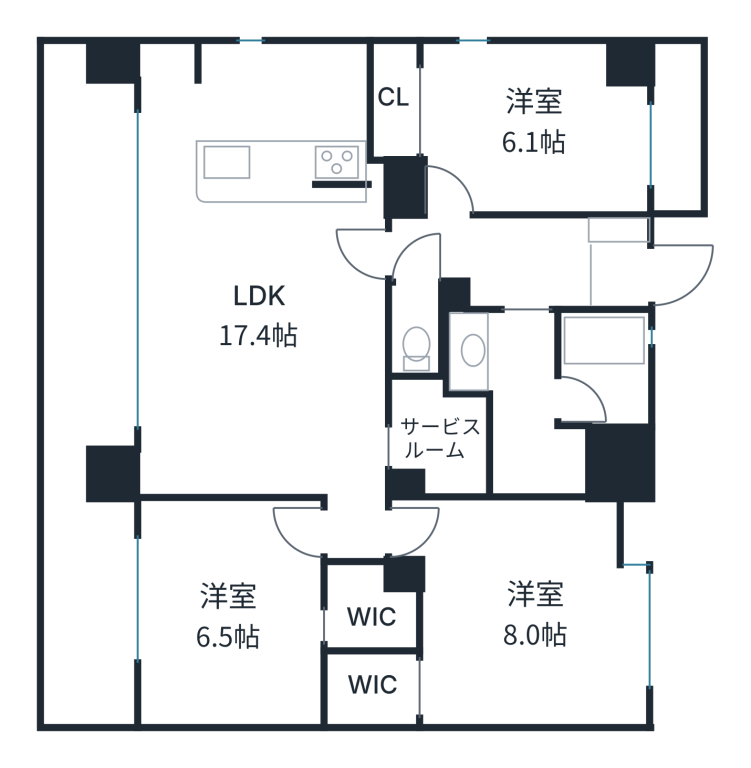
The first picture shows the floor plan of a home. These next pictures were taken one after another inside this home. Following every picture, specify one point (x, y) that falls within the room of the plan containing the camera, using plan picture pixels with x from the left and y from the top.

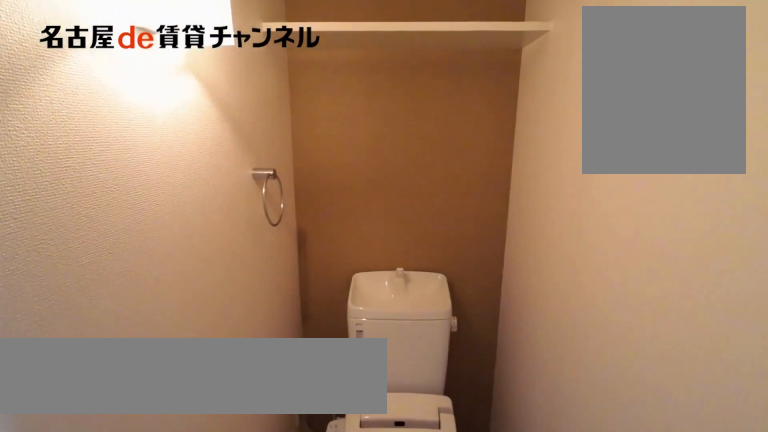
(416, 329)
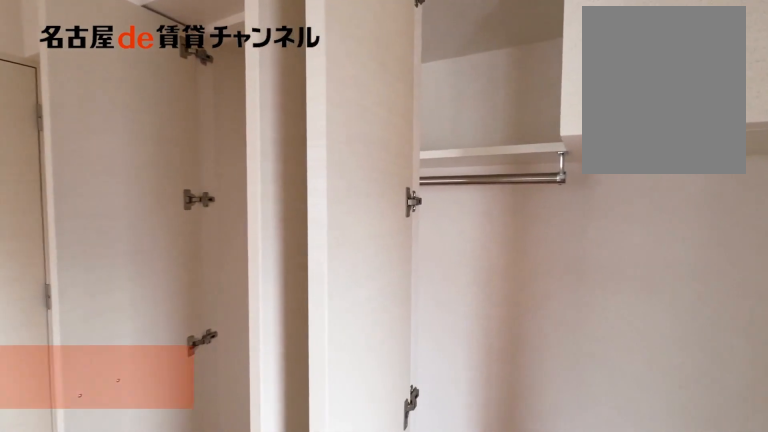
(508, 127)
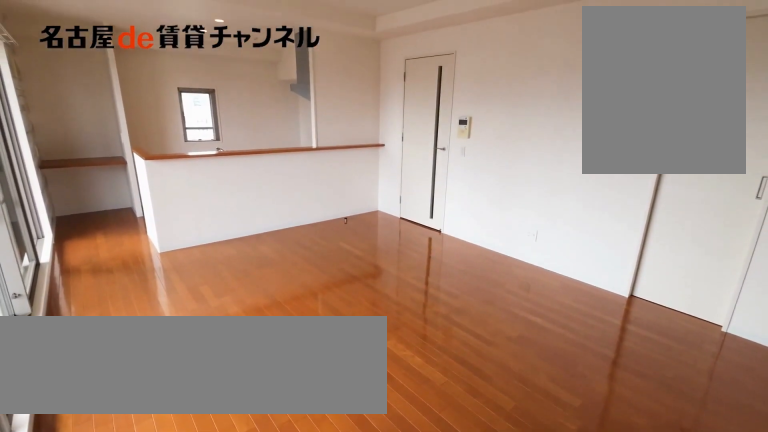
(259, 269)
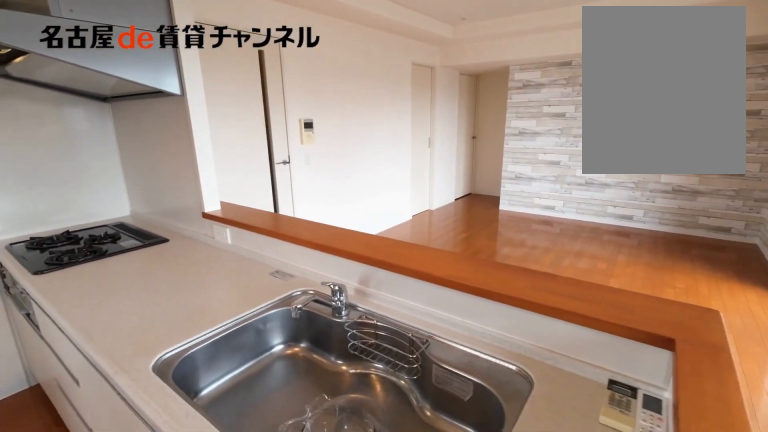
(258, 268)
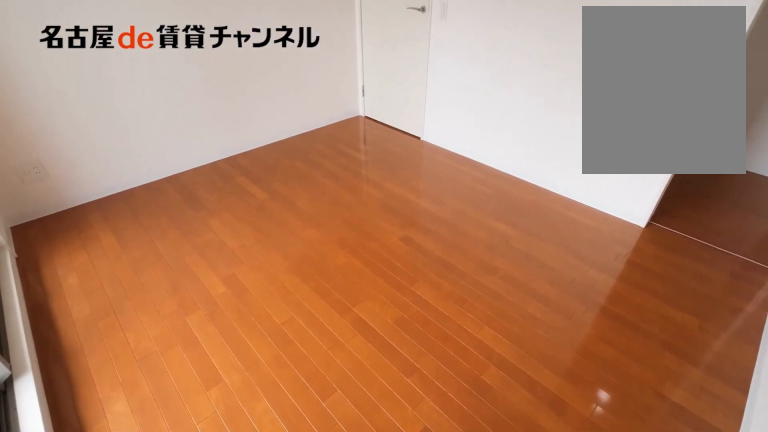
(255, 624)
